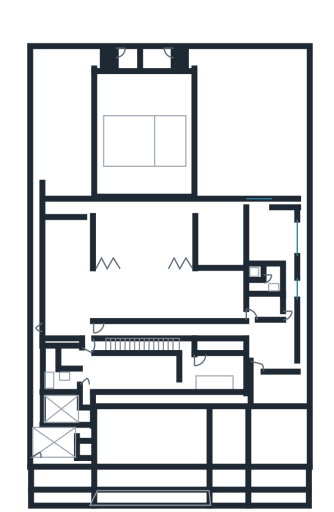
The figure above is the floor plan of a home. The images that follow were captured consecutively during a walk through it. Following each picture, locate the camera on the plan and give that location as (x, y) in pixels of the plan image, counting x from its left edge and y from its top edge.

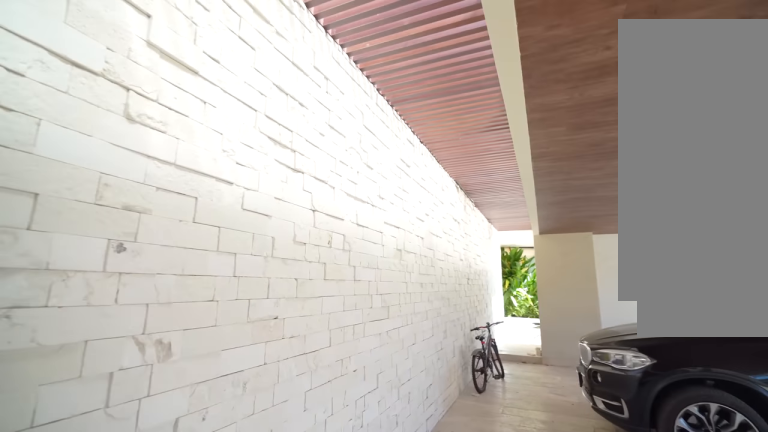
(103, 400)
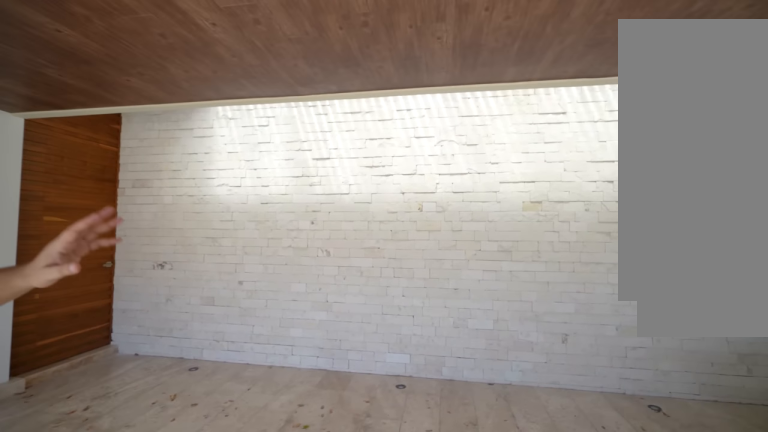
(133, 435)
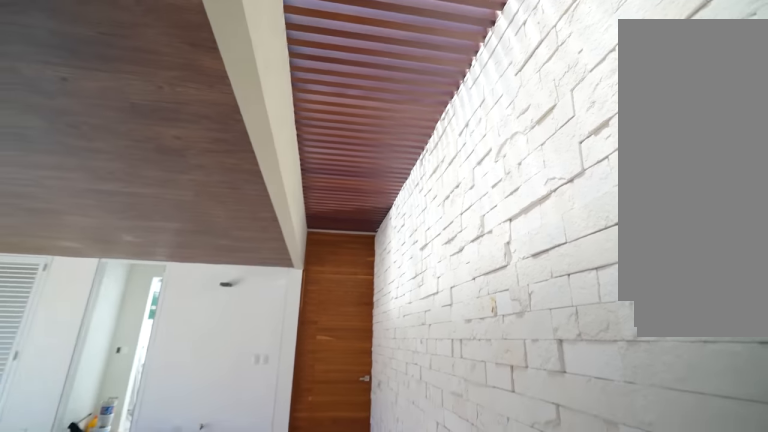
(133, 404)
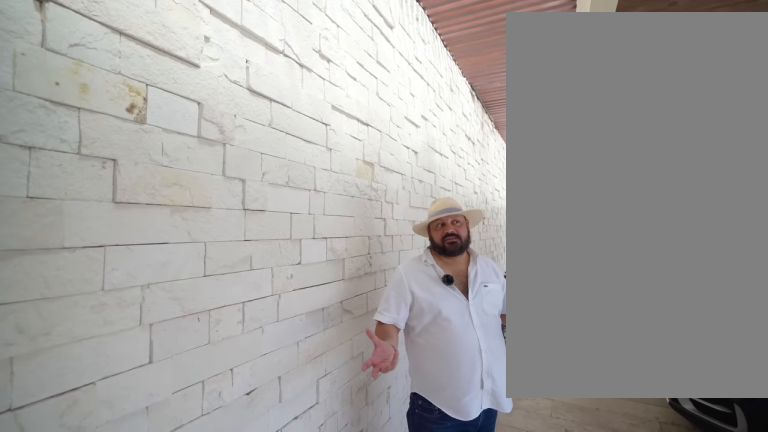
(125, 409)
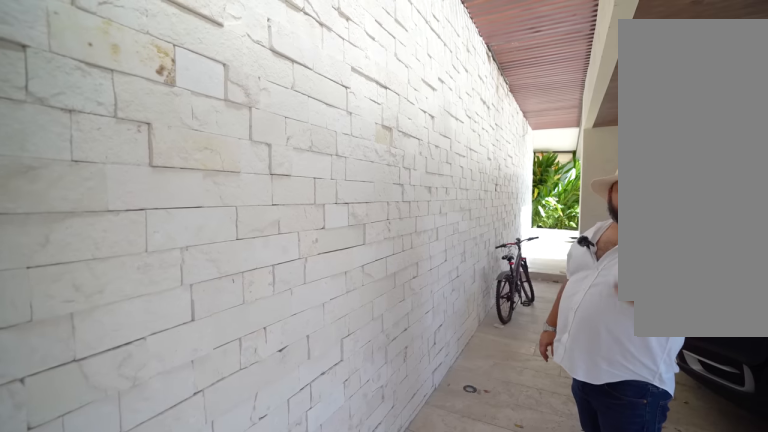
(125, 408)
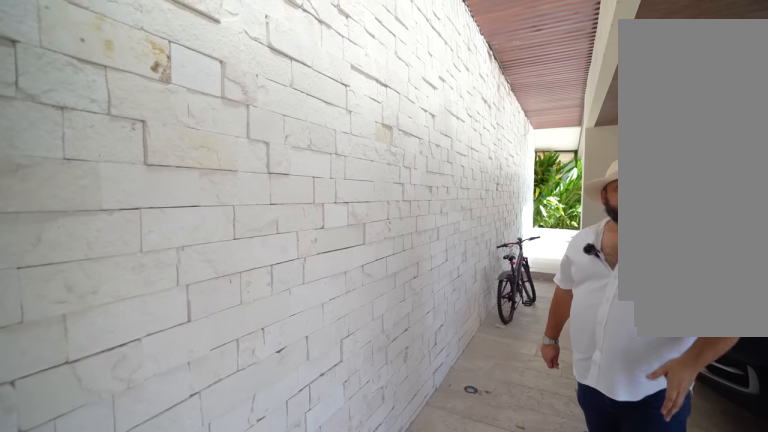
(125, 407)
